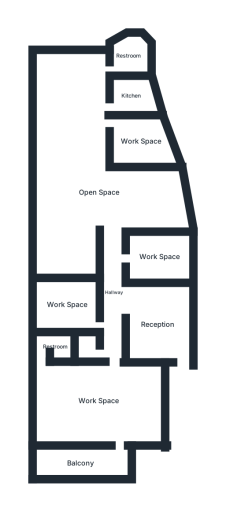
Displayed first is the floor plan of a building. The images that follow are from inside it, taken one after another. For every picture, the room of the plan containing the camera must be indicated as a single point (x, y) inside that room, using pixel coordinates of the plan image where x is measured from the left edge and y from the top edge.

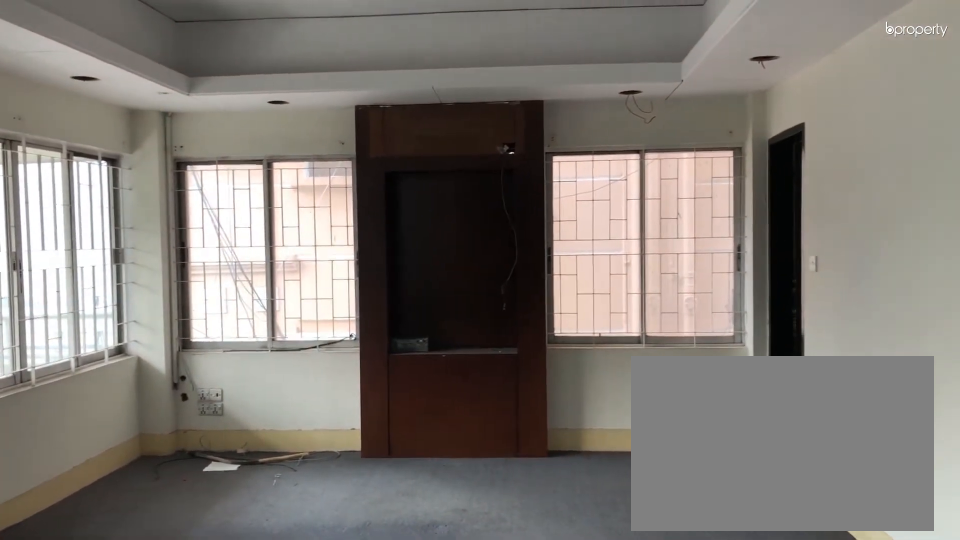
(98, 401)
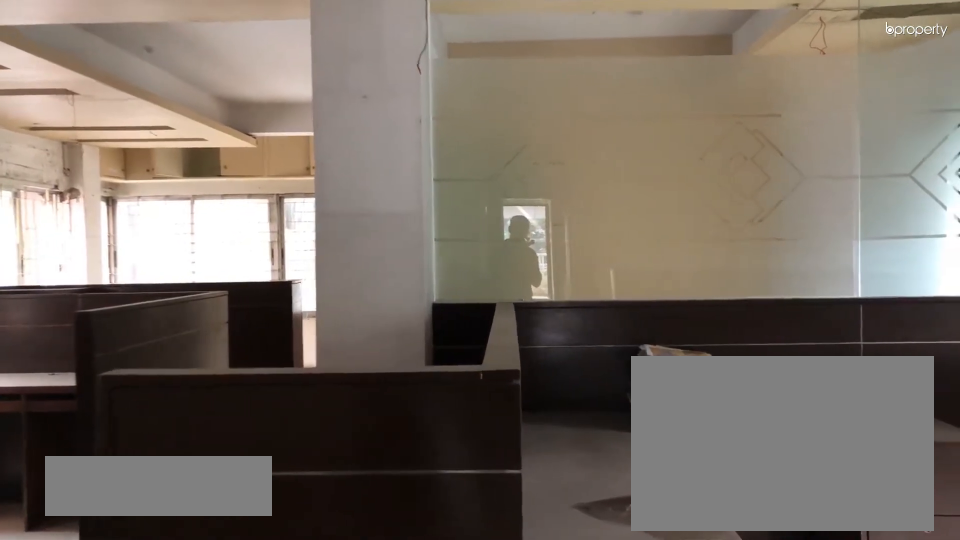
(98, 193)
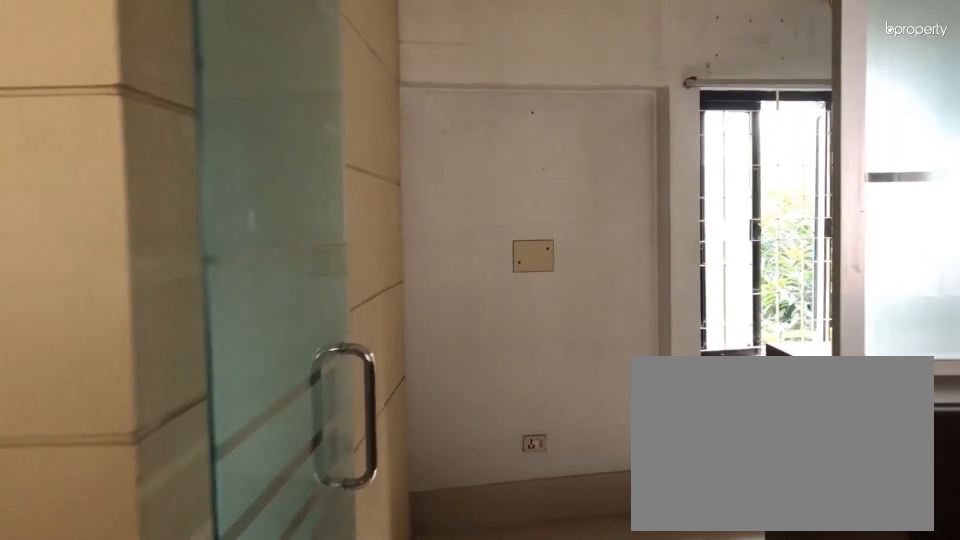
(142, 139)
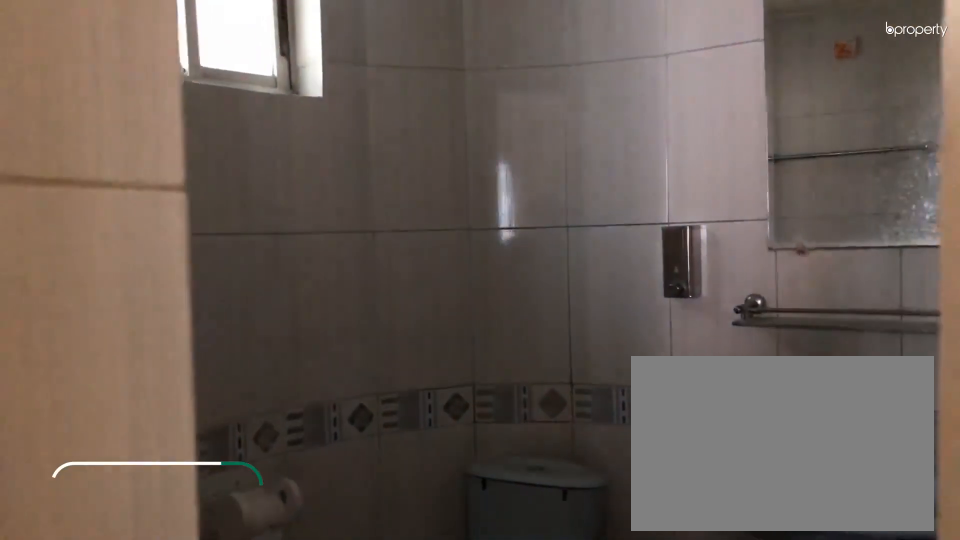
(127, 54)
